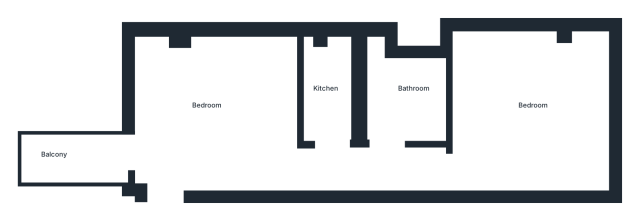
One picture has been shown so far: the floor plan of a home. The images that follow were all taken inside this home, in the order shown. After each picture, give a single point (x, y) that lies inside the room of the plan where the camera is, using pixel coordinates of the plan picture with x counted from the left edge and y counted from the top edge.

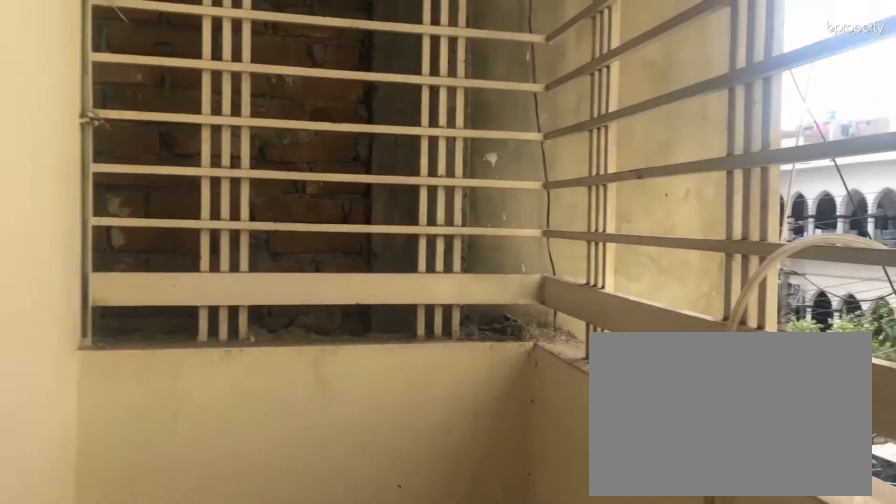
(76, 156)
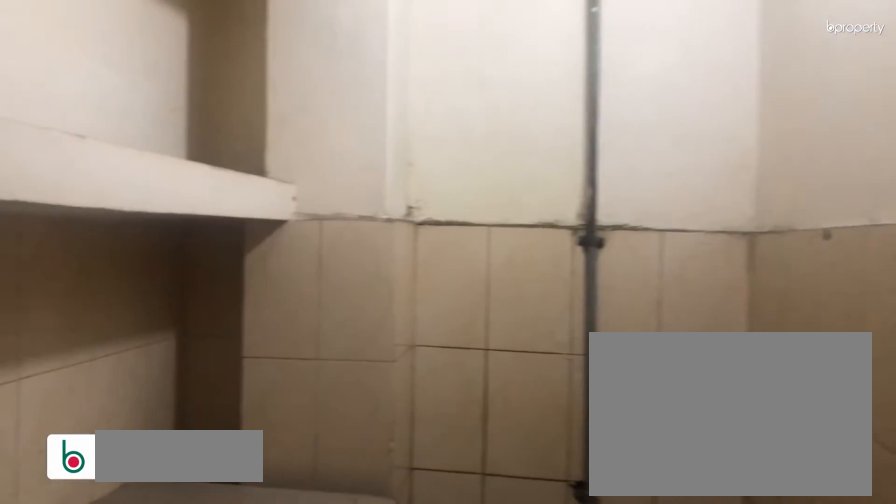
(328, 96)
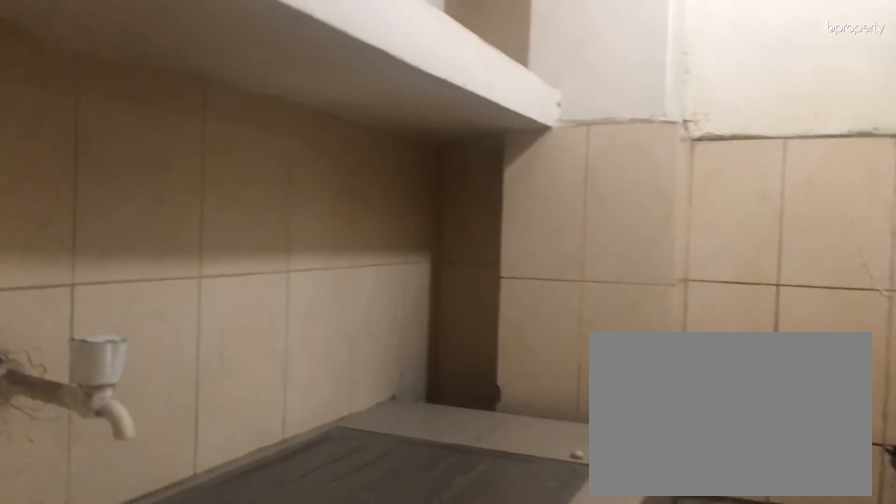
(328, 96)
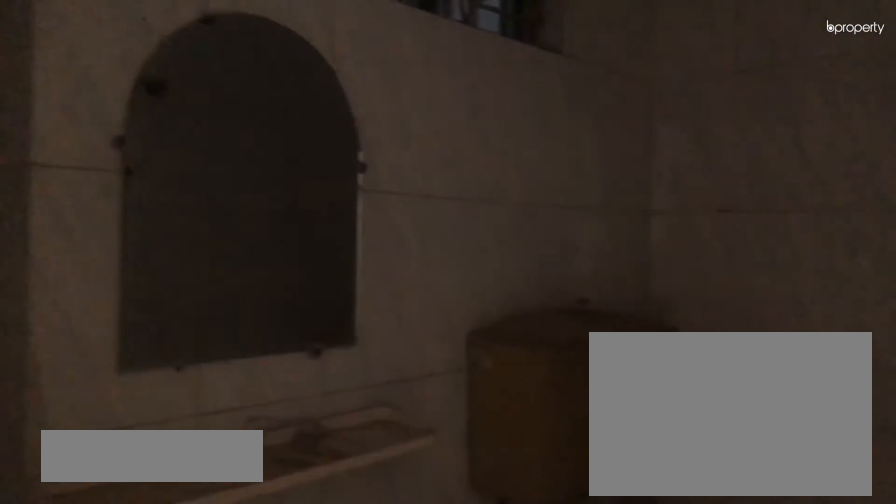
(402, 102)
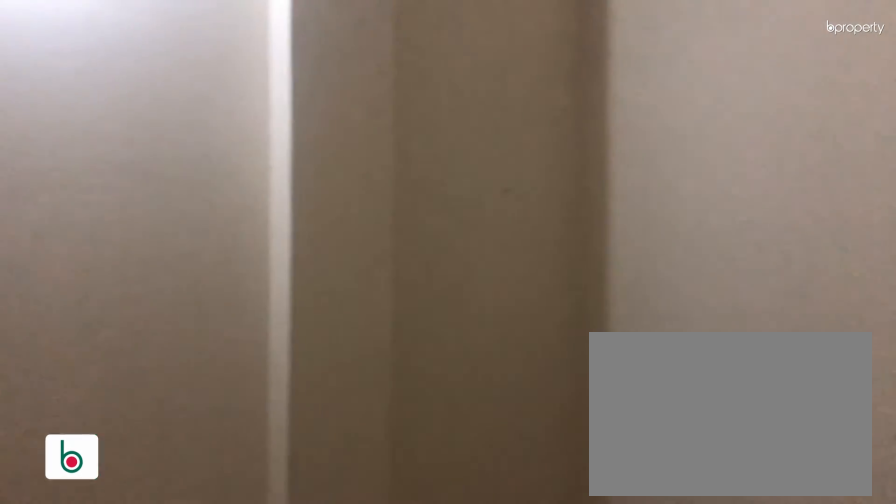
(522, 105)
